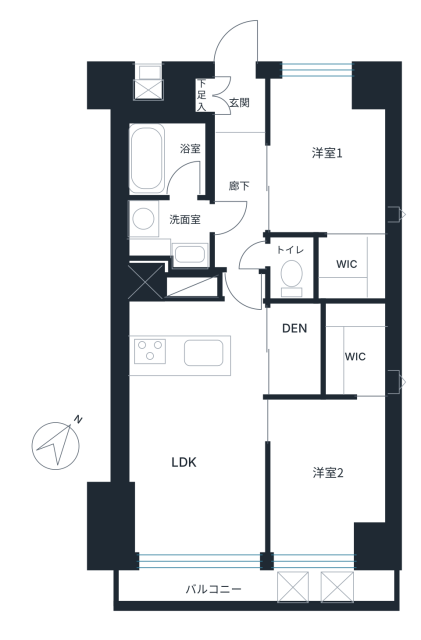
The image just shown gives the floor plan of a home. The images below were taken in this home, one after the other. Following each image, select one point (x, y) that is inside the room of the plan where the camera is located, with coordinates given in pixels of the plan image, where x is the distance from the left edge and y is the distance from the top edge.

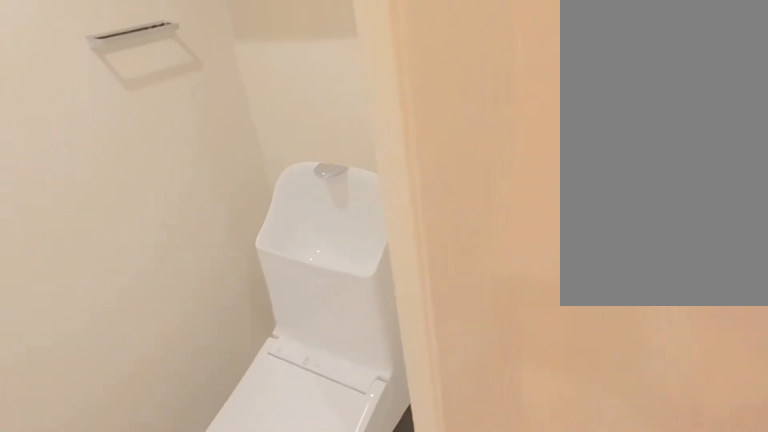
(296, 269)
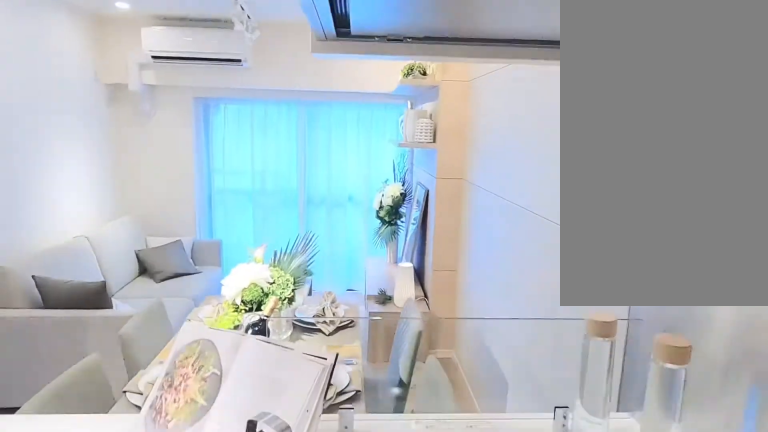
(181, 325)
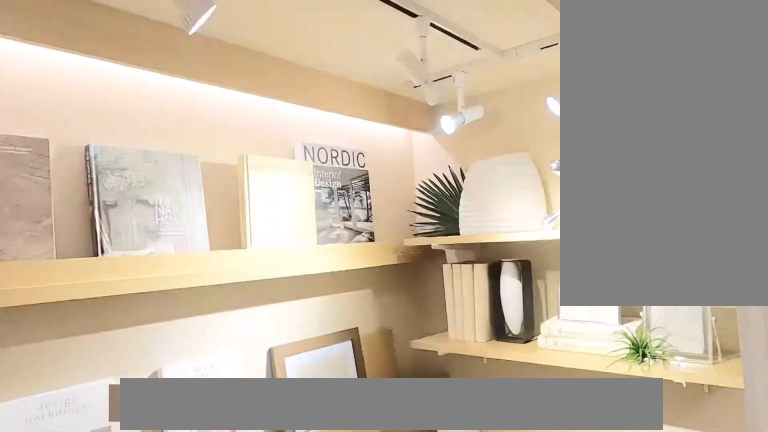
(287, 341)
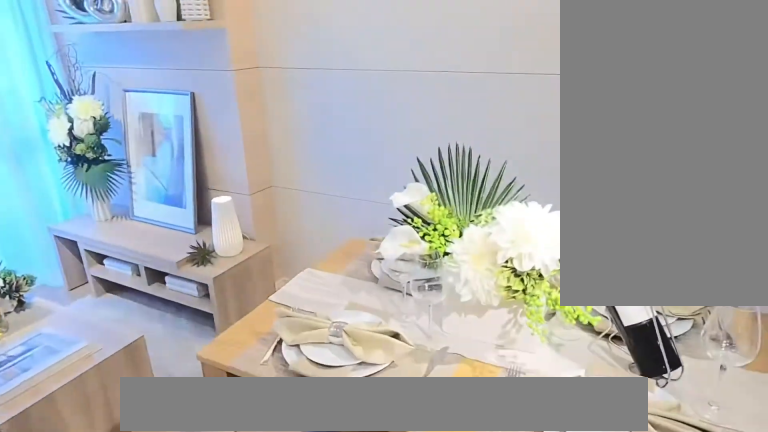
(189, 473)
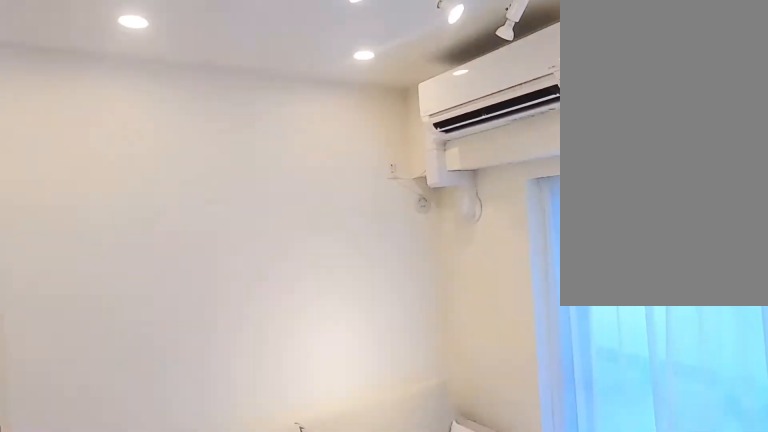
(189, 472)
